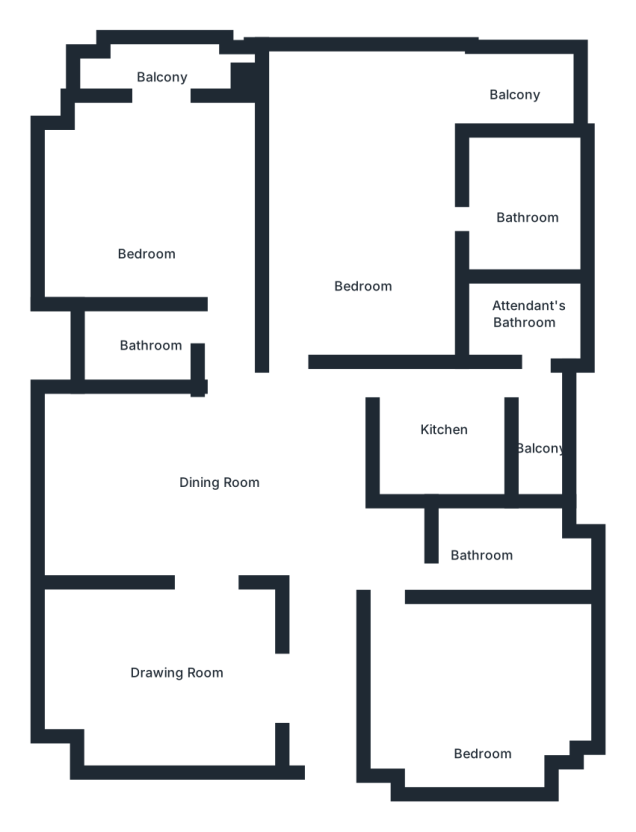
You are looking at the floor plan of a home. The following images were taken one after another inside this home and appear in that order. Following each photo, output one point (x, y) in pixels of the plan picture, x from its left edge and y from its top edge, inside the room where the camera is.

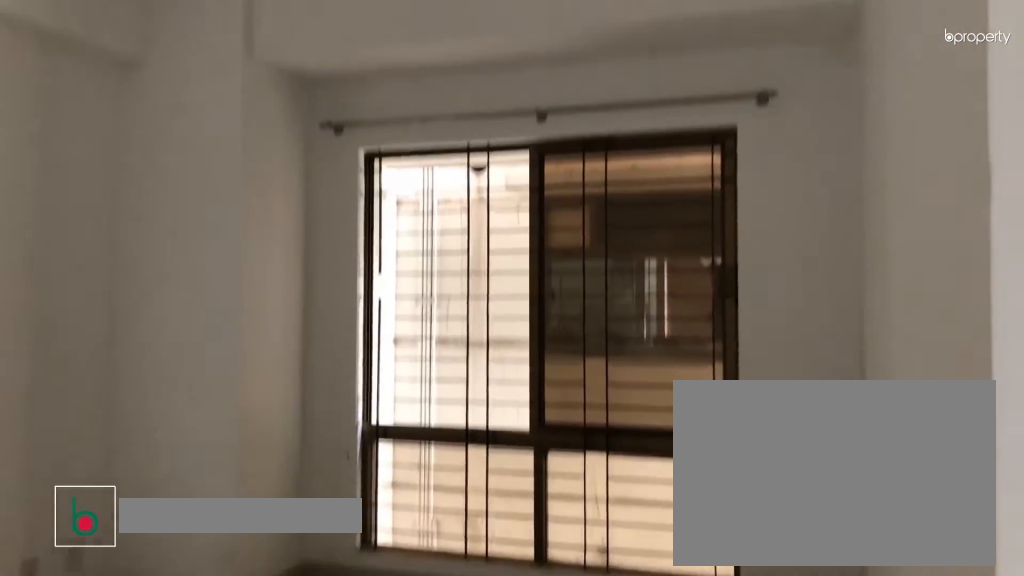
(180, 675)
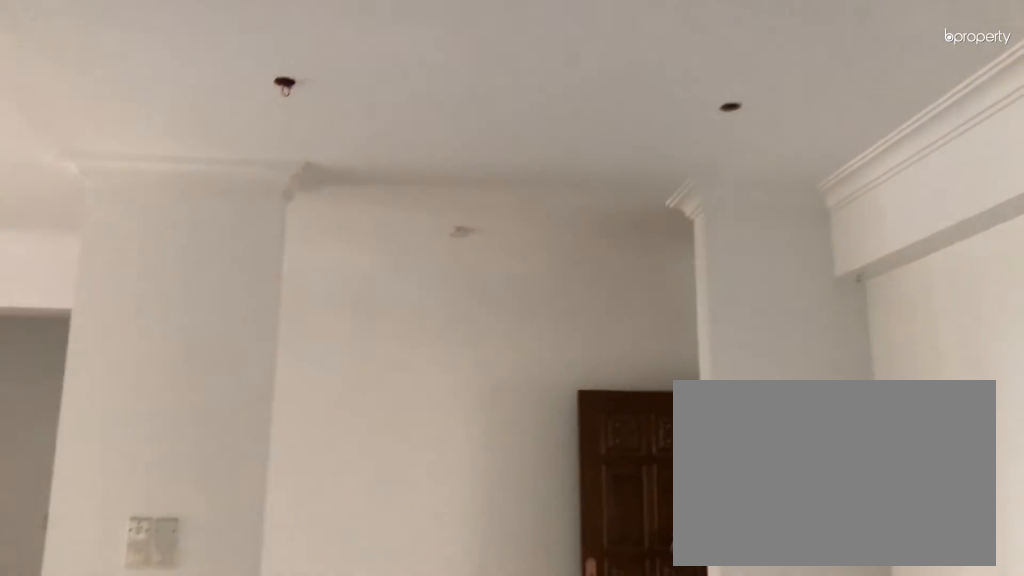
(180, 675)
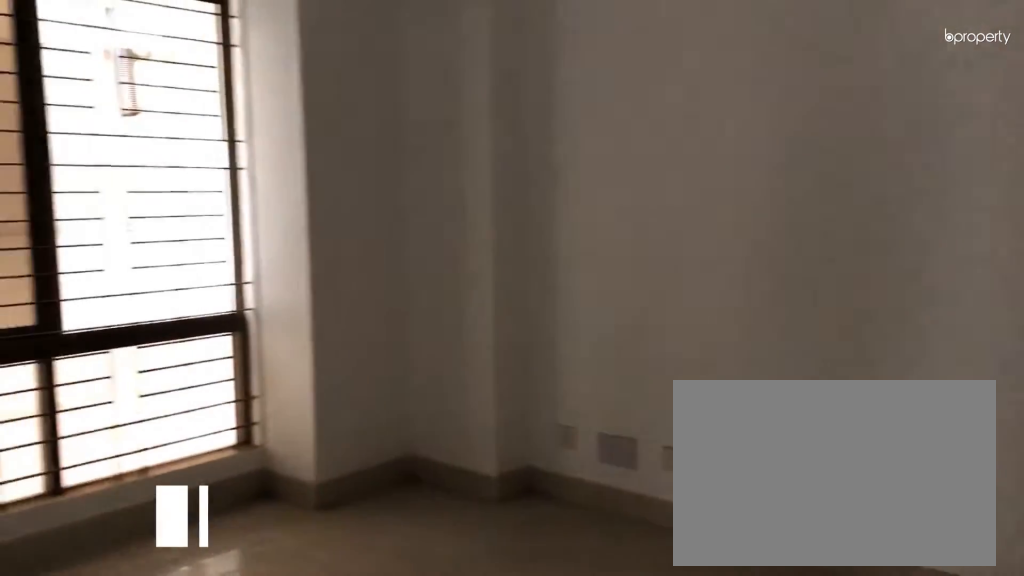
(482, 696)
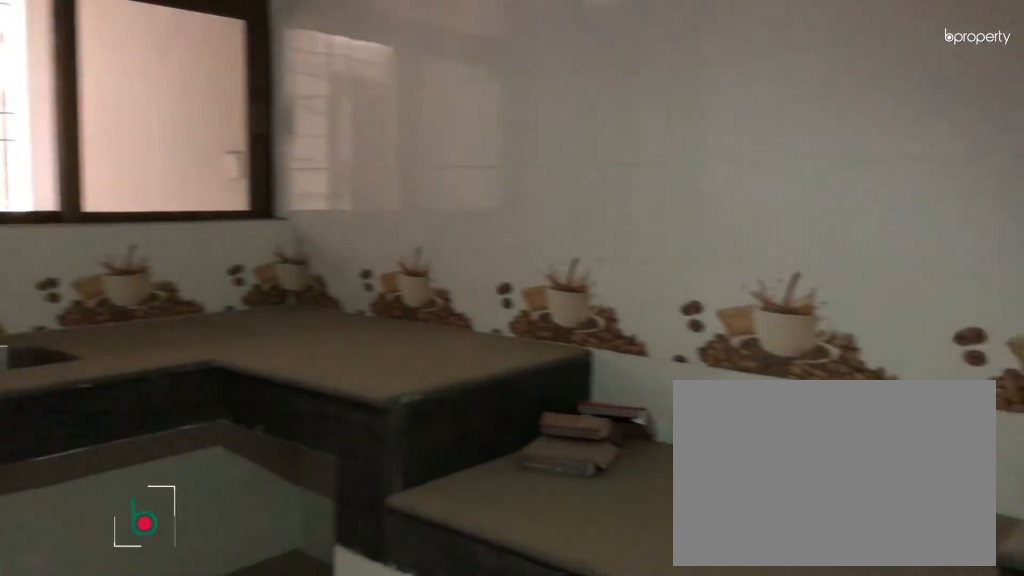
(442, 434)
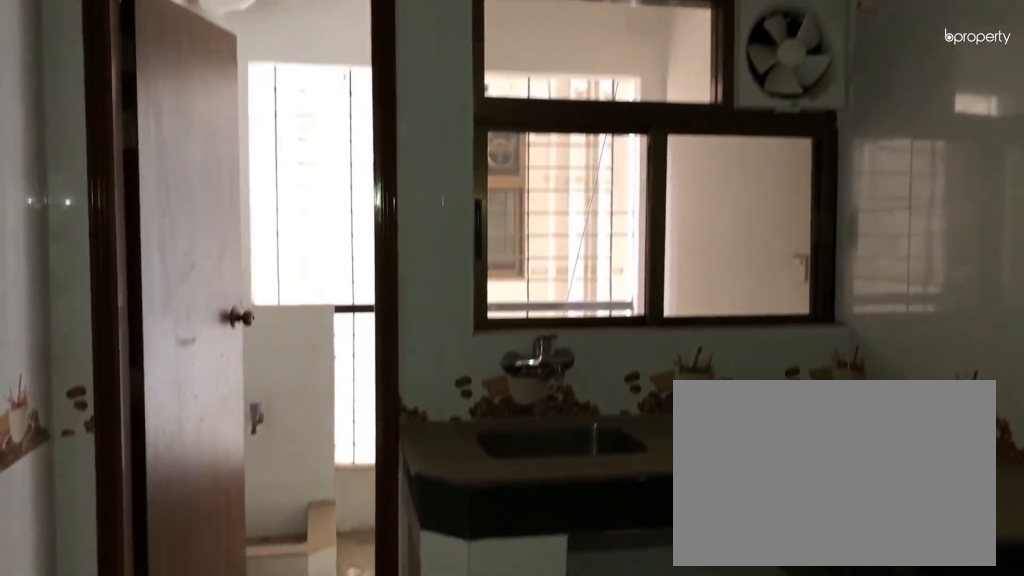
(442, 434)
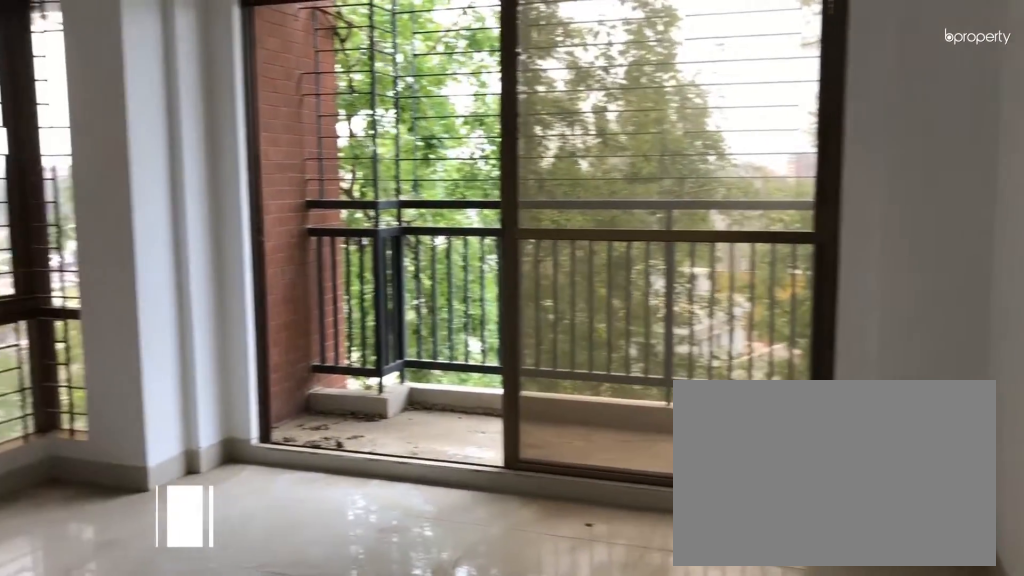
(147, 243)
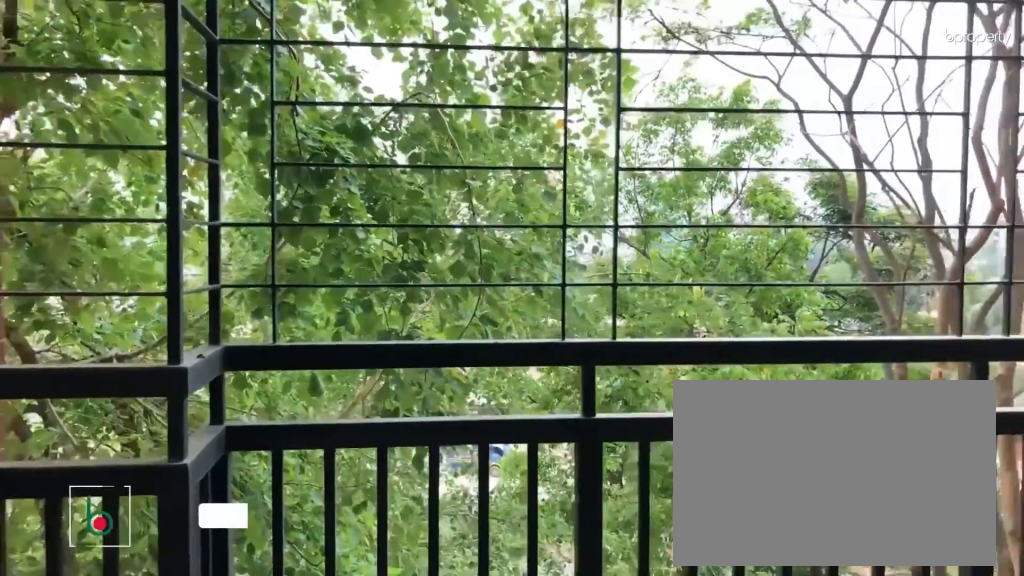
(164, 65)
